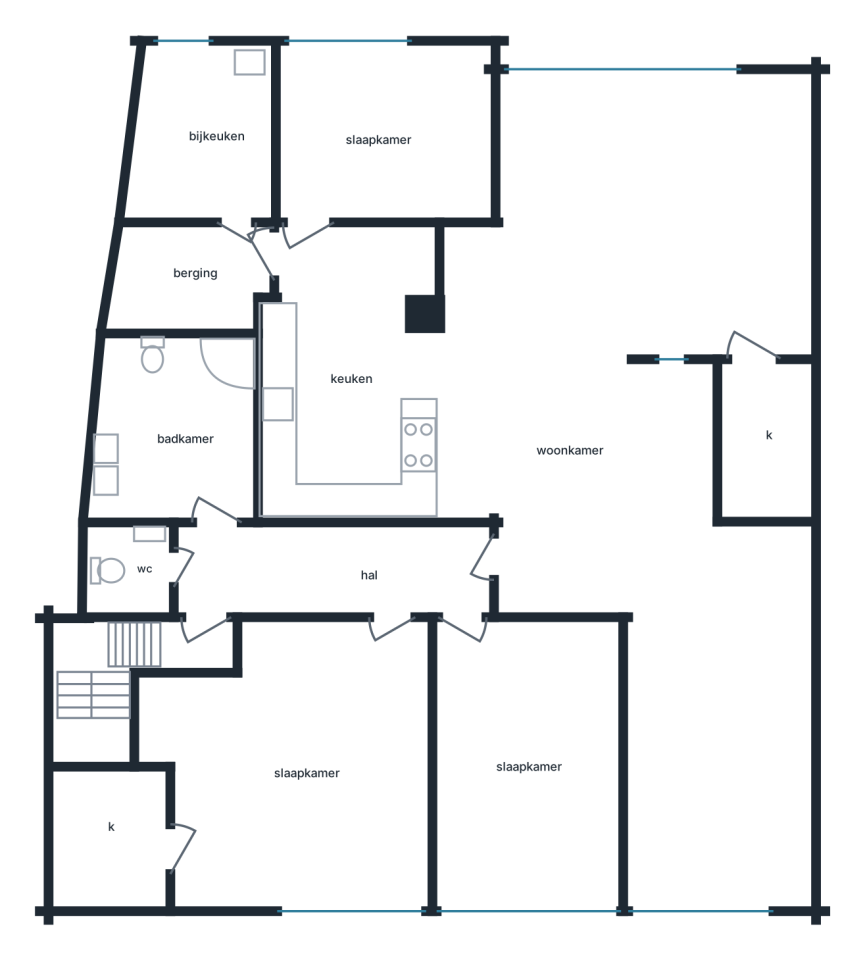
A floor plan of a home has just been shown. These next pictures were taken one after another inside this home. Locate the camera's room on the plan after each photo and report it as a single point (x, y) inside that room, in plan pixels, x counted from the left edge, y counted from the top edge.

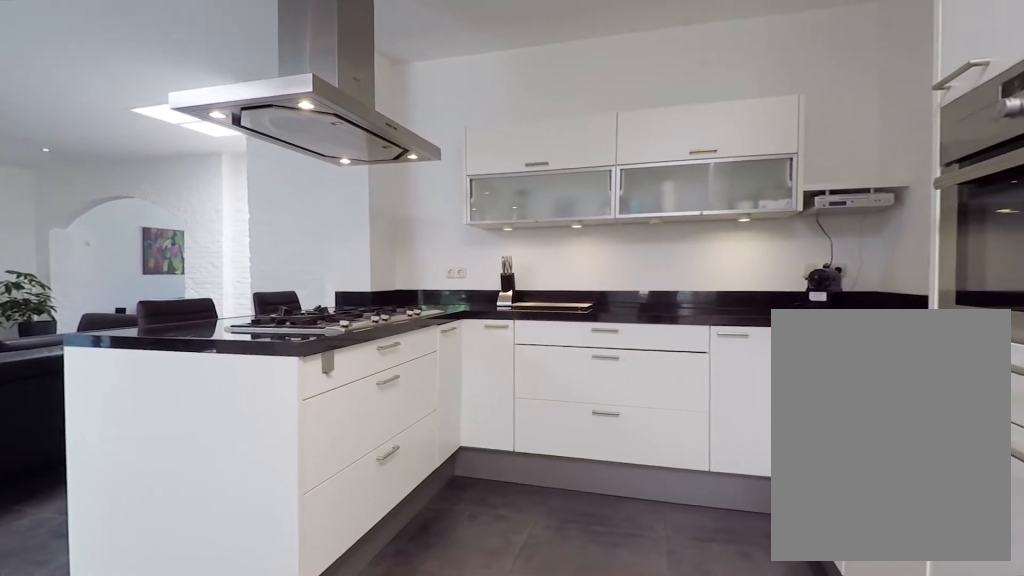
(349, 378)
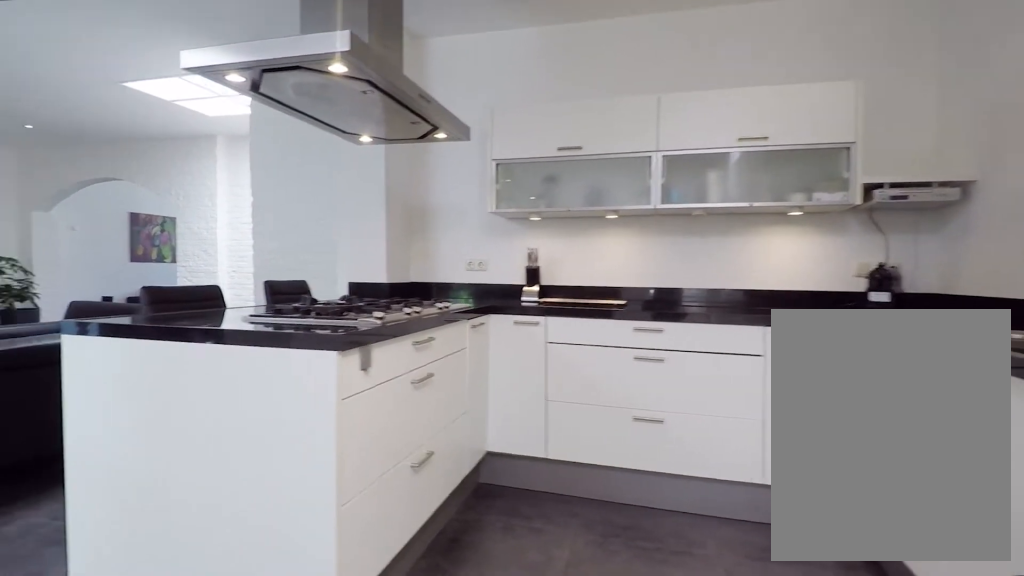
(349, 378)
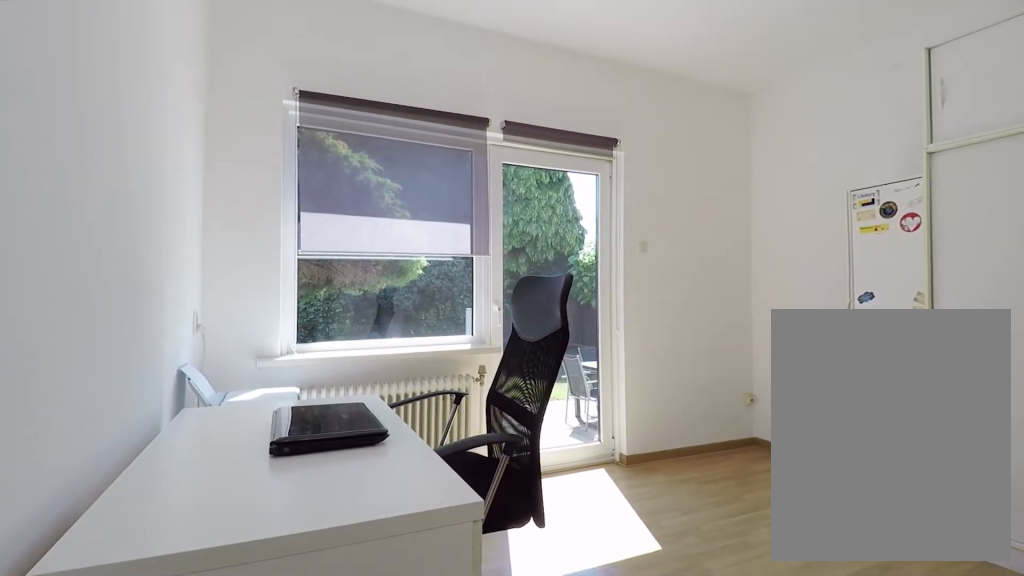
(385, 135)
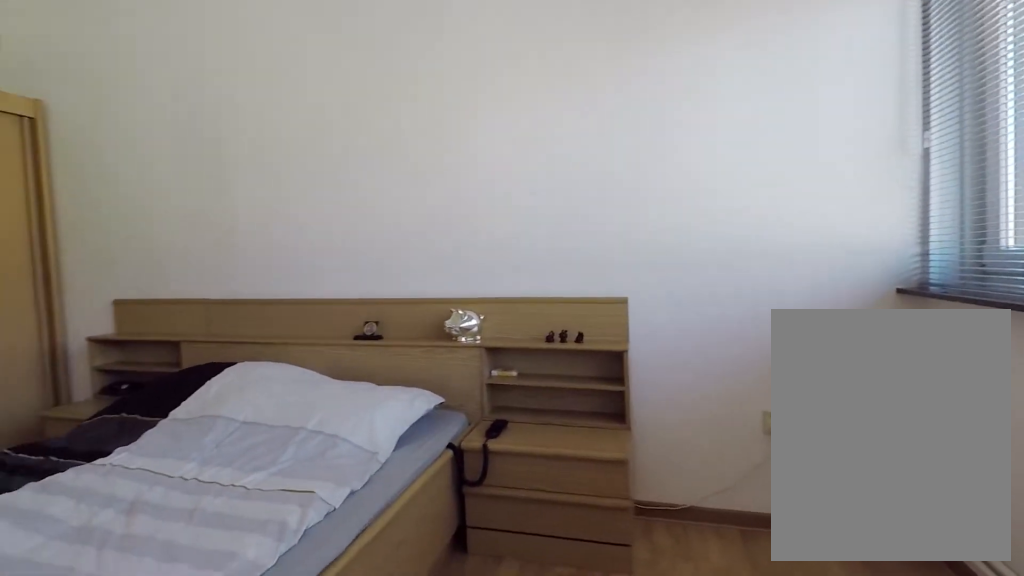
(528, 764)
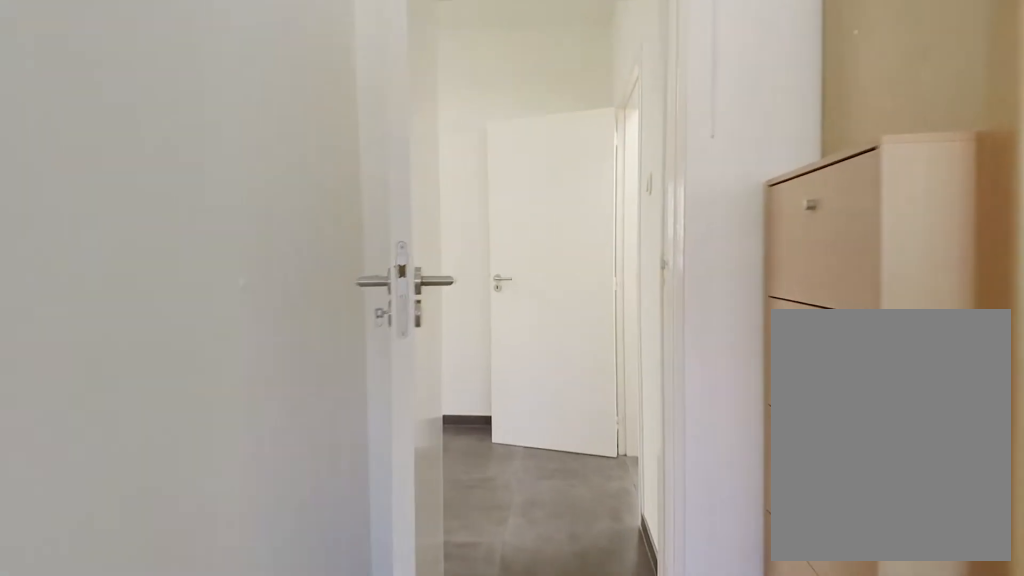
(528, 764)
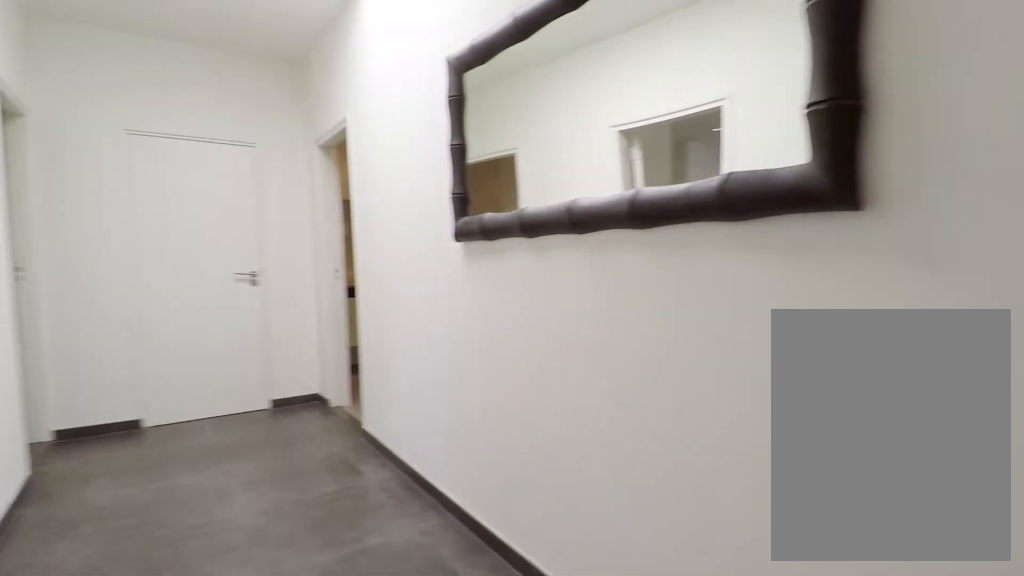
(318, 579)
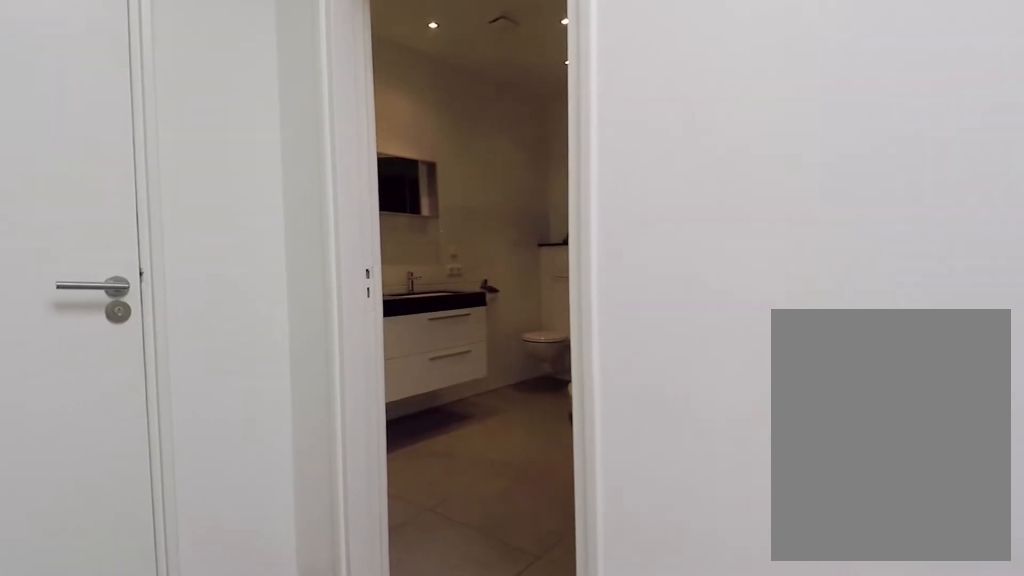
(318, 579)
